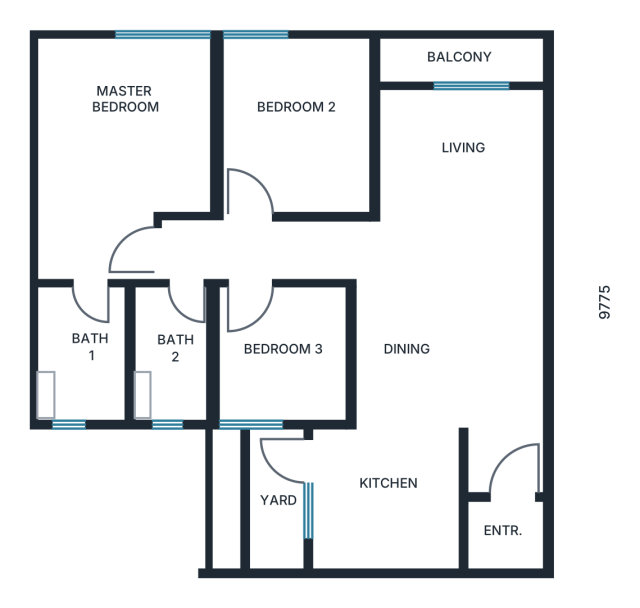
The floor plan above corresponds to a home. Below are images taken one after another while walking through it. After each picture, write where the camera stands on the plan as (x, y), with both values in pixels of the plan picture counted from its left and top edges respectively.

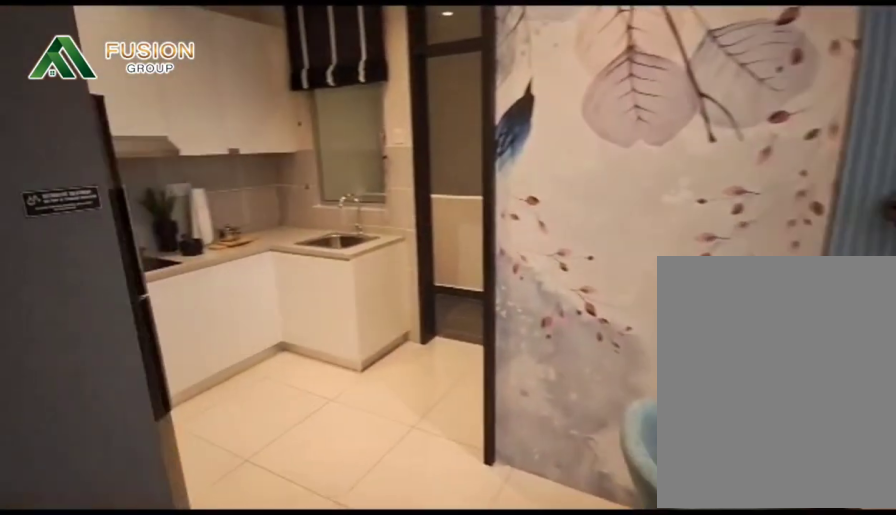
(492, 406)
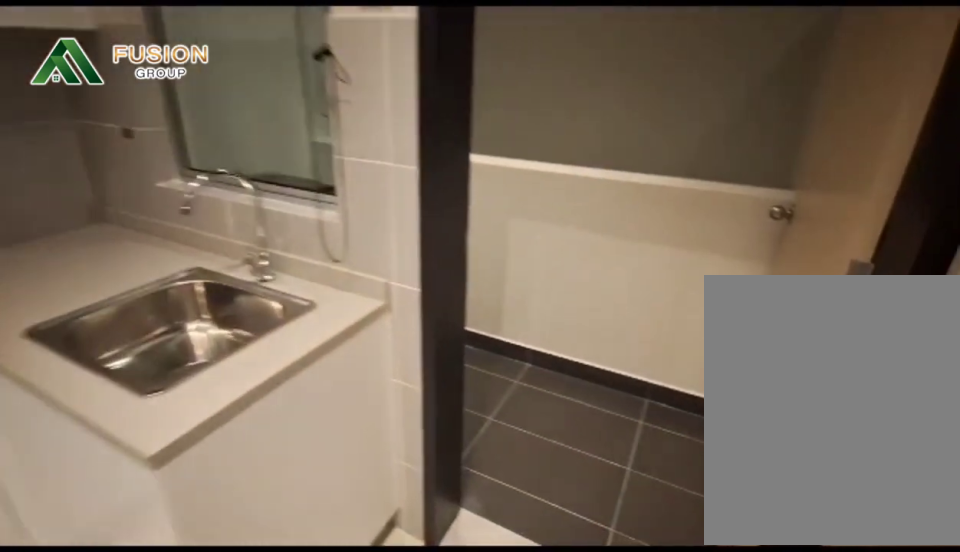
(391, 500)
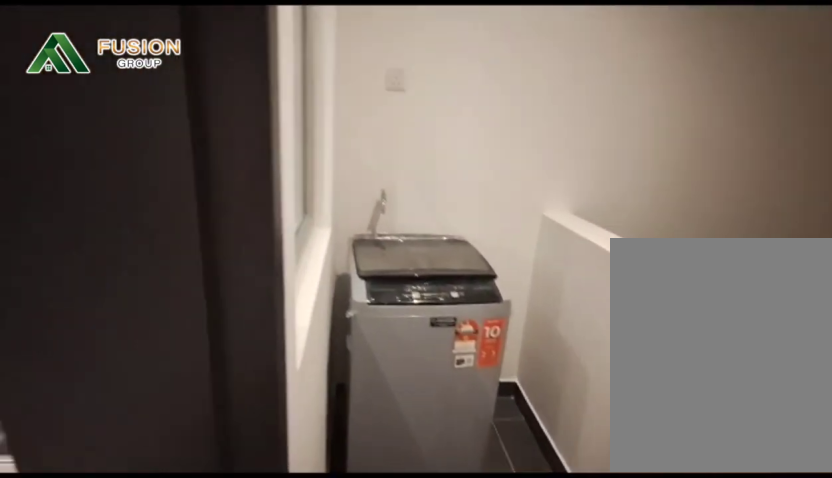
(294, 506)
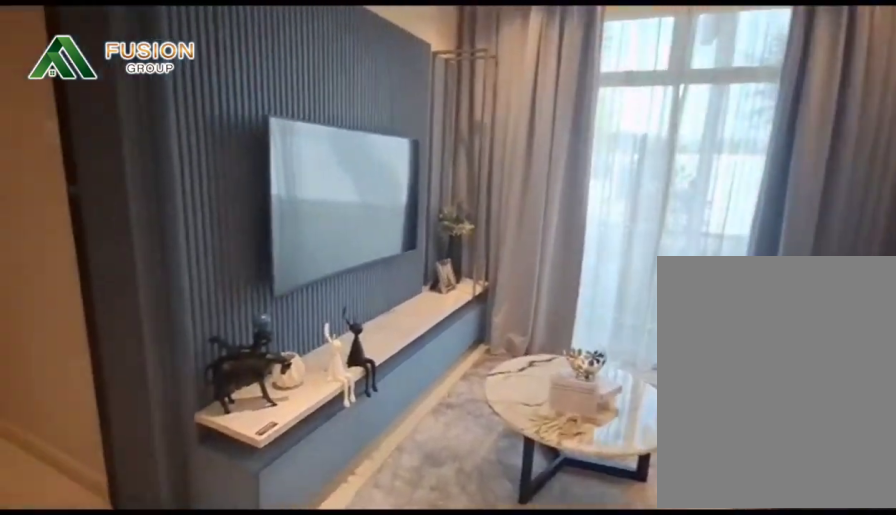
(416, 303)
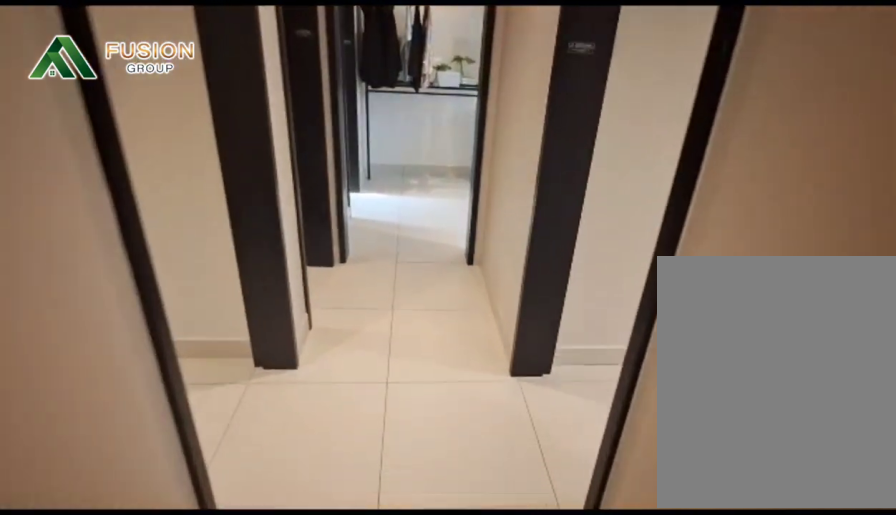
(349, 295)
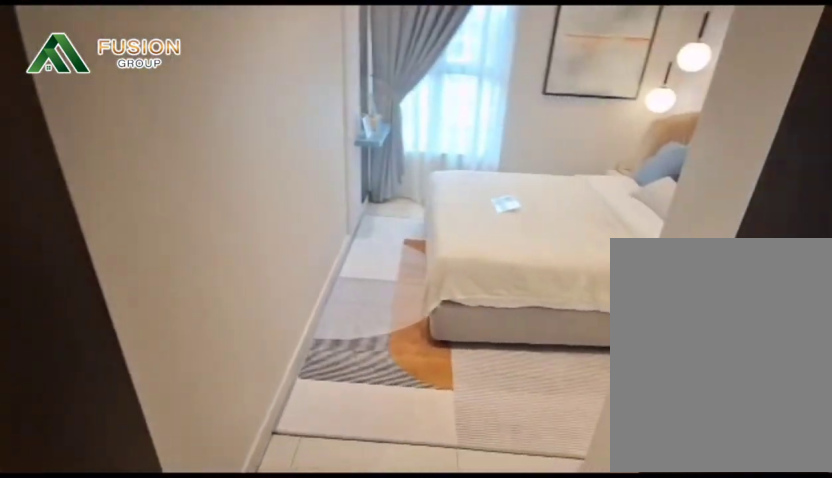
(271, 285)
